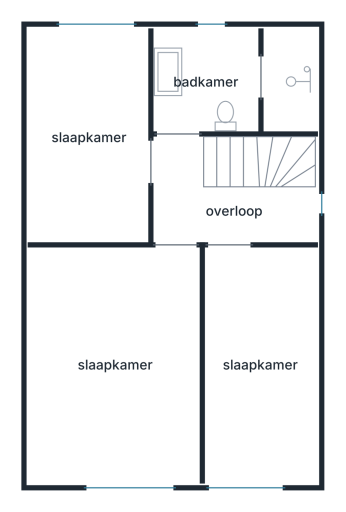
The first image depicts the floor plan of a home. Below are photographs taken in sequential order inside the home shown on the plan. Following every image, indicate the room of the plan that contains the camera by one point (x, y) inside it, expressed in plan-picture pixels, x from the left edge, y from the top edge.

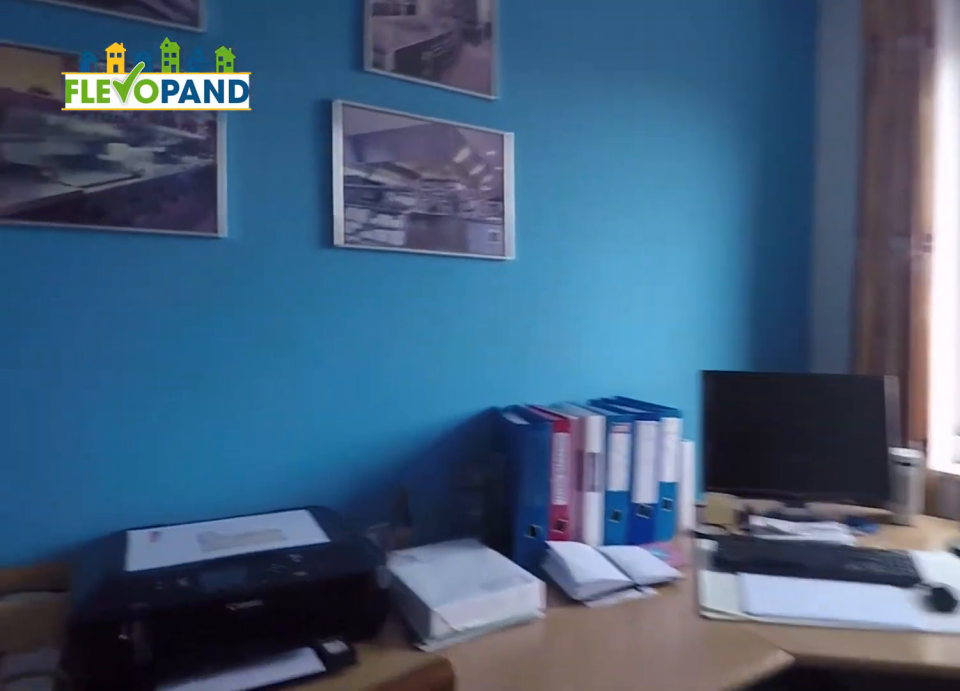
(88, 134)
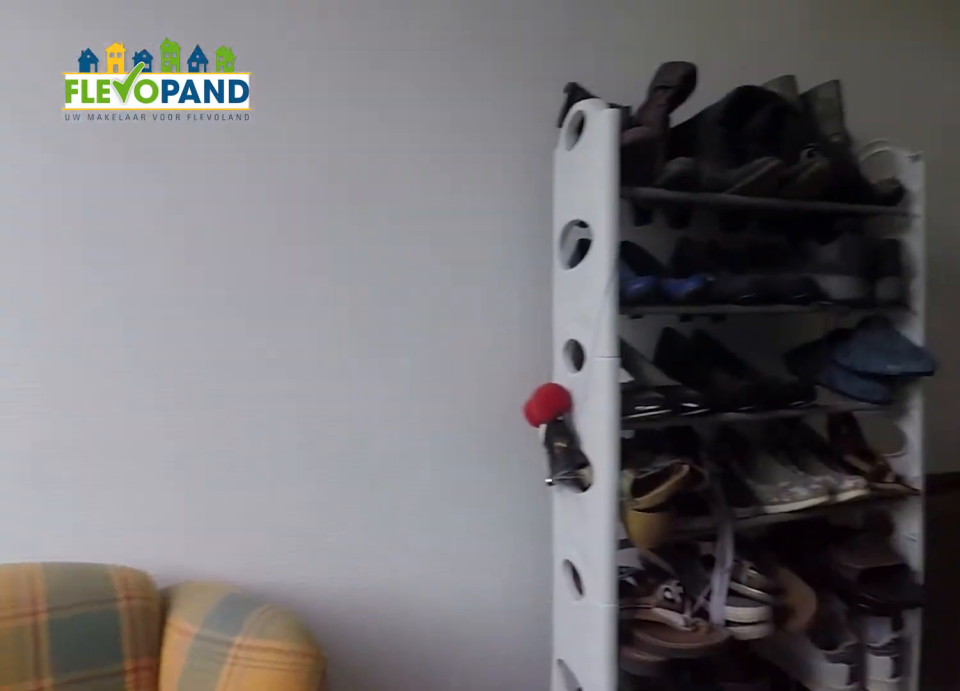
(260, 365)
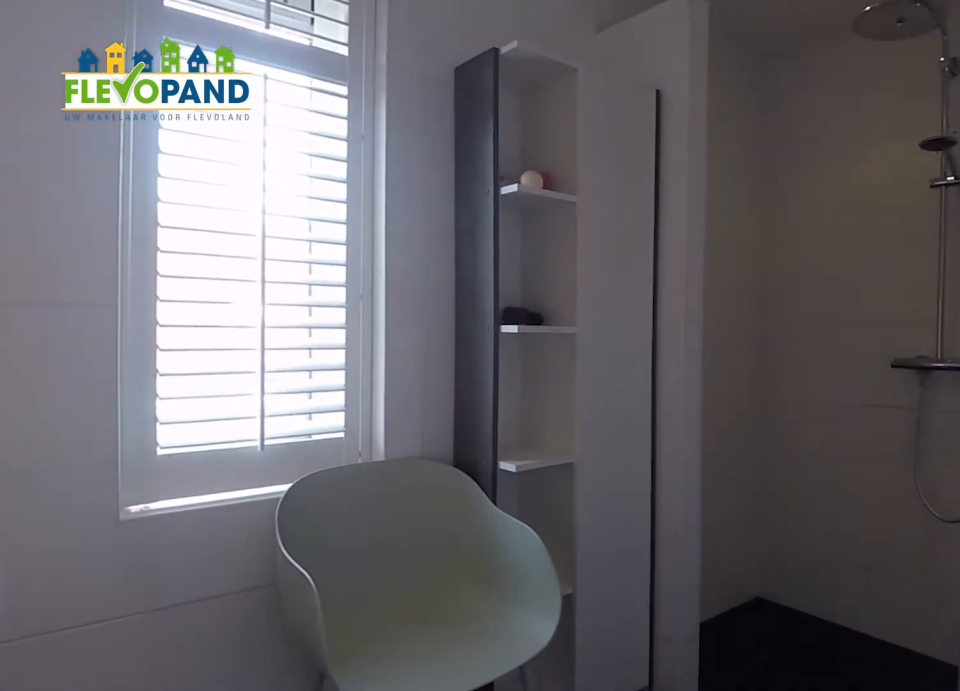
(167, 71)
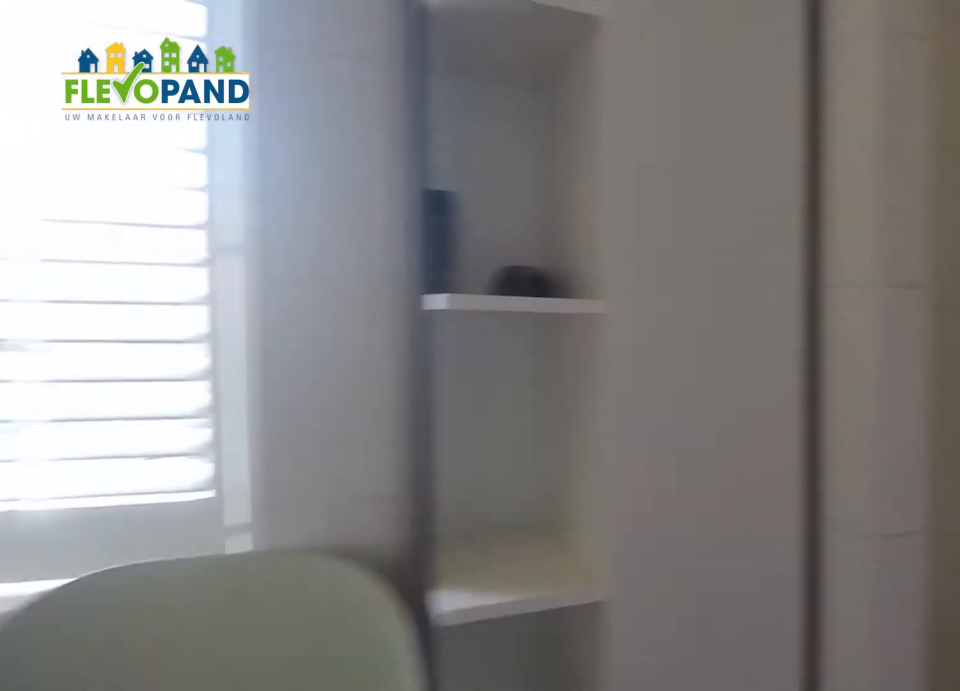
(167, 71)
